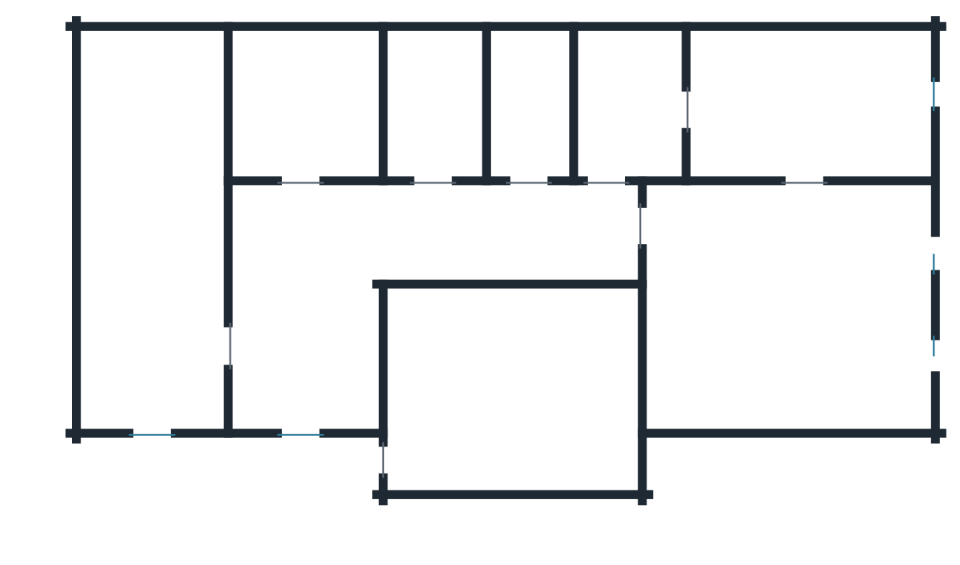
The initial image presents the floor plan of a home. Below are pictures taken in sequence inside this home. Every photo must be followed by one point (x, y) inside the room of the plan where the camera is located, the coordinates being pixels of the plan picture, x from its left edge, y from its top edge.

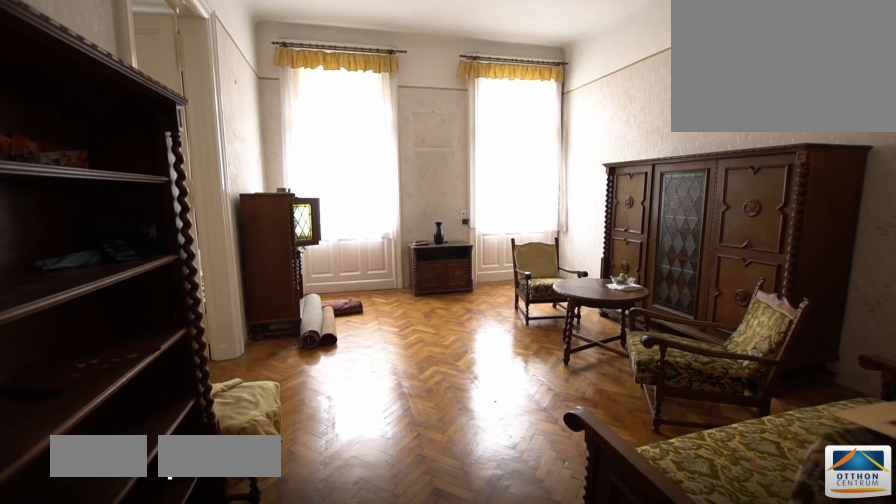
(793, 312)
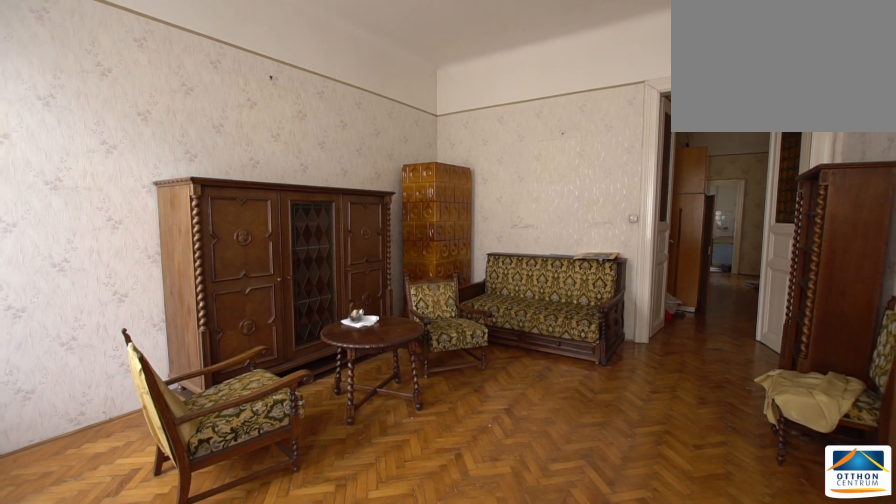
(792, 312)
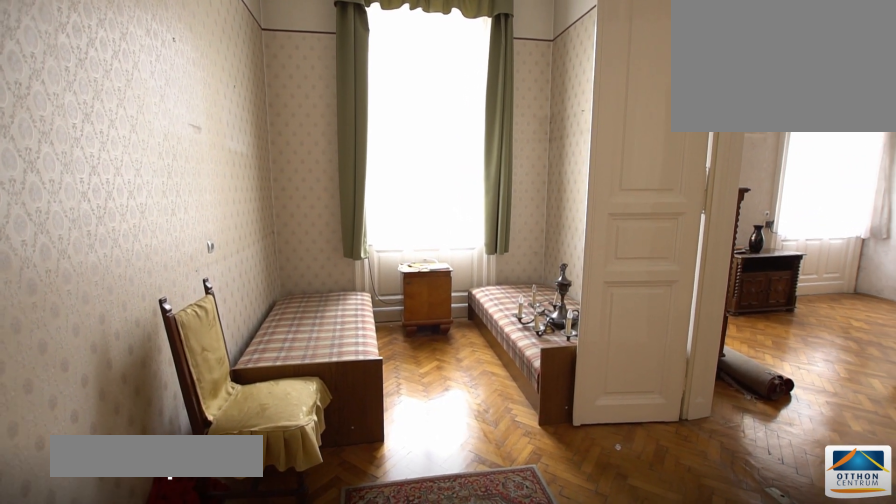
(806, 104)
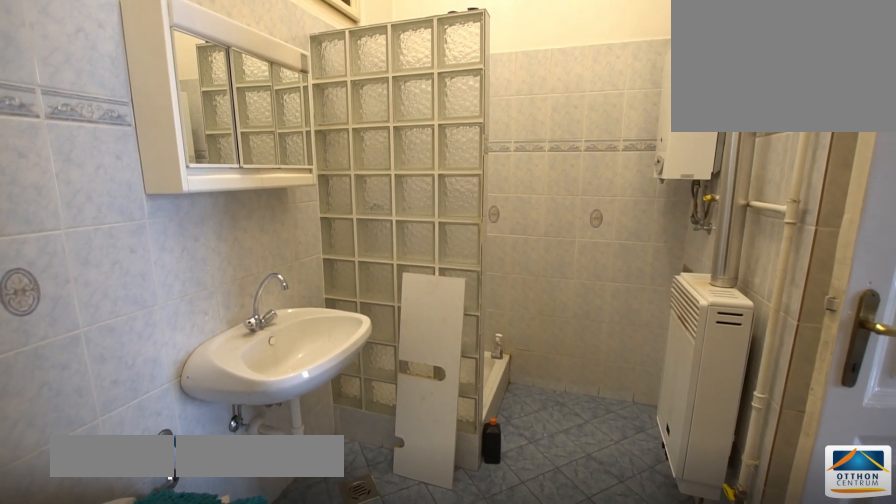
(627, 103)
